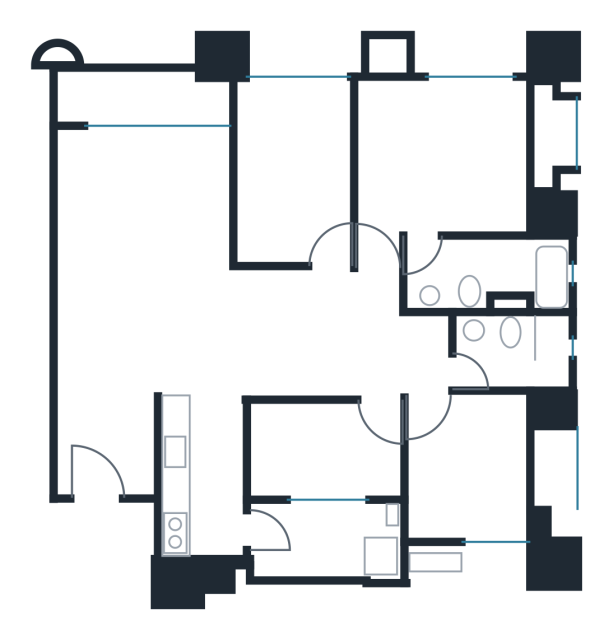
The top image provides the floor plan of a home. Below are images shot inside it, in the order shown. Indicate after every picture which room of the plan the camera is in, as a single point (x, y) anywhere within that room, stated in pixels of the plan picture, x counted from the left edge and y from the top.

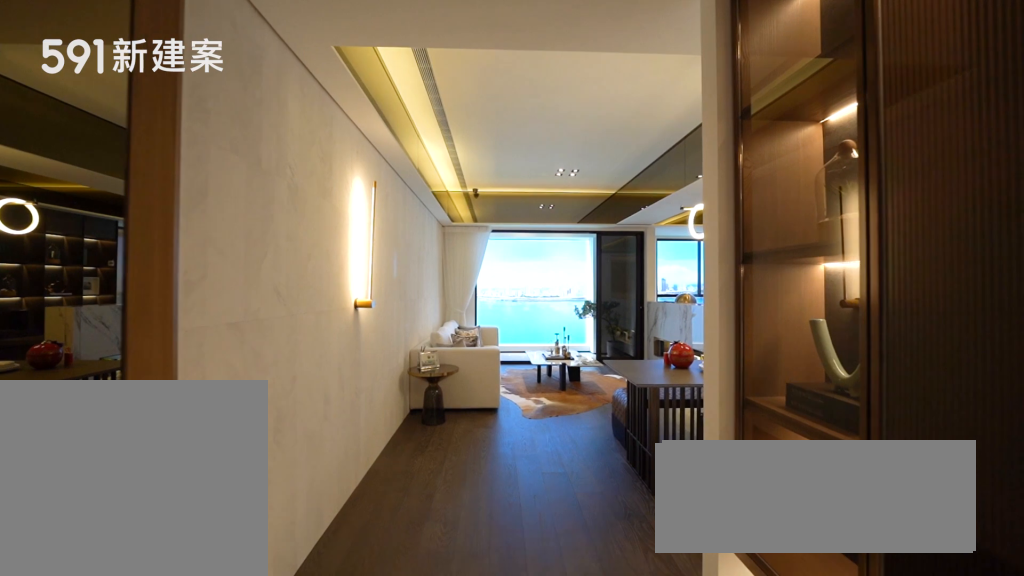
(108, 443)
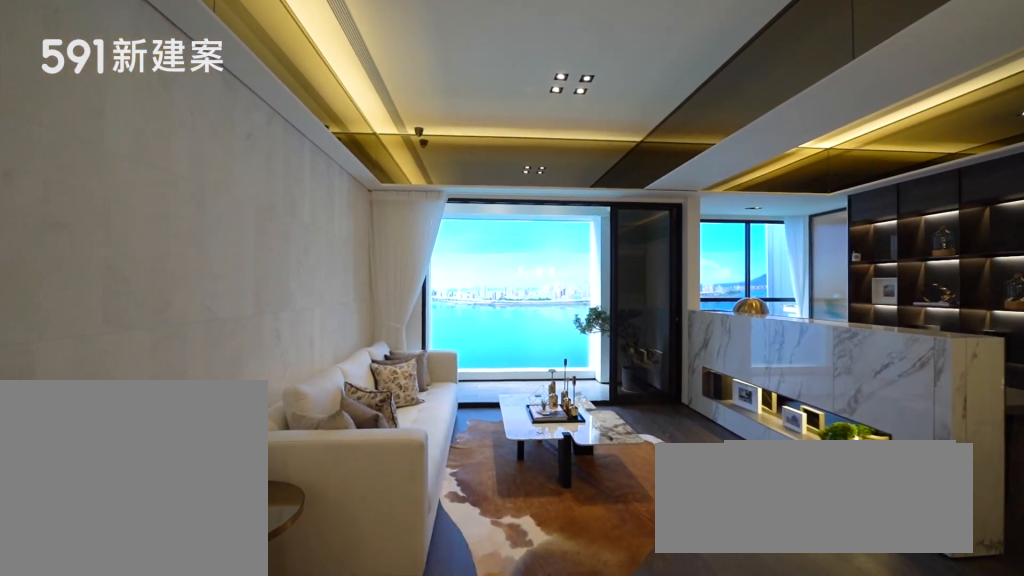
(143, 236)
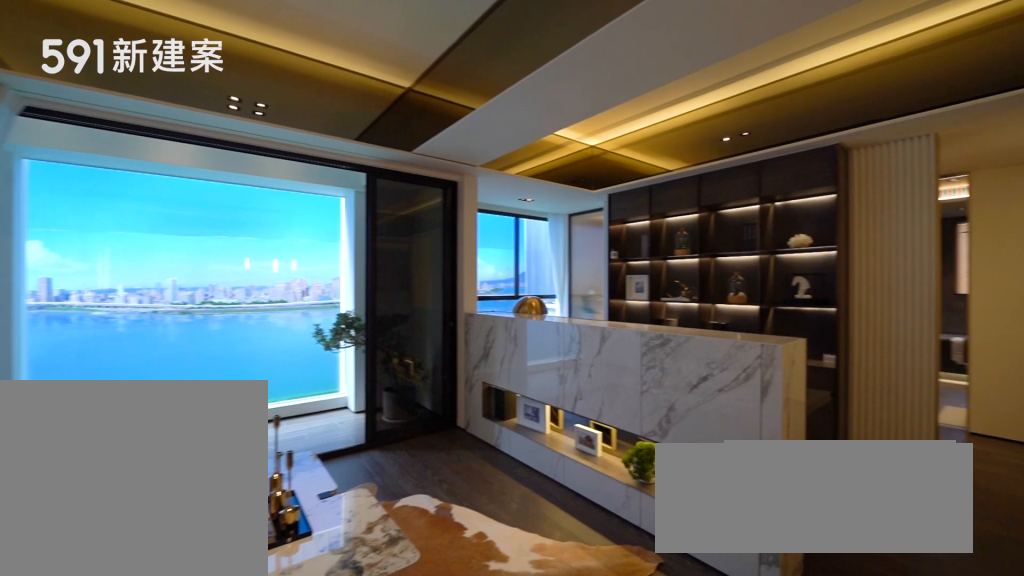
(143, 236)
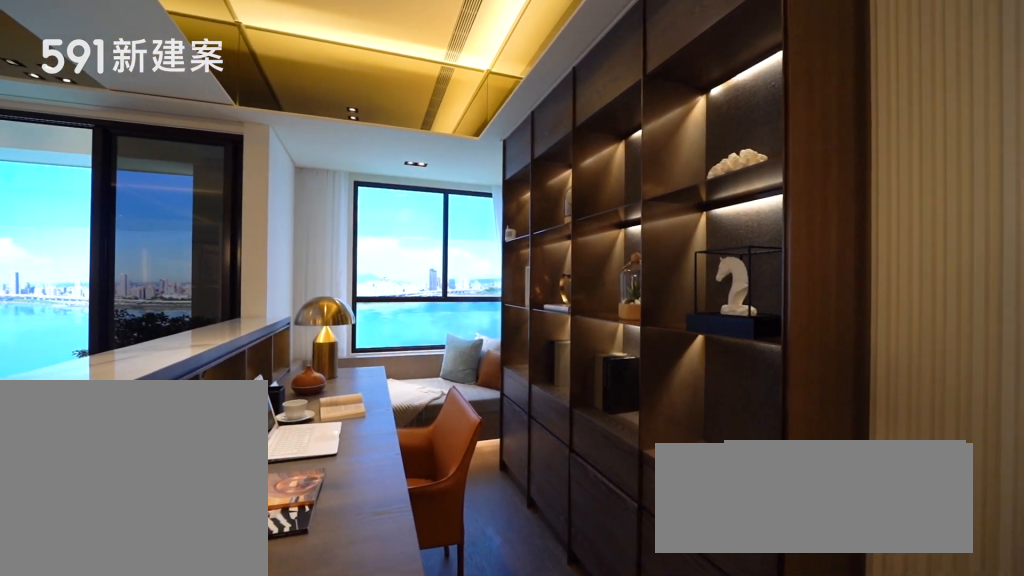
(293, 165)
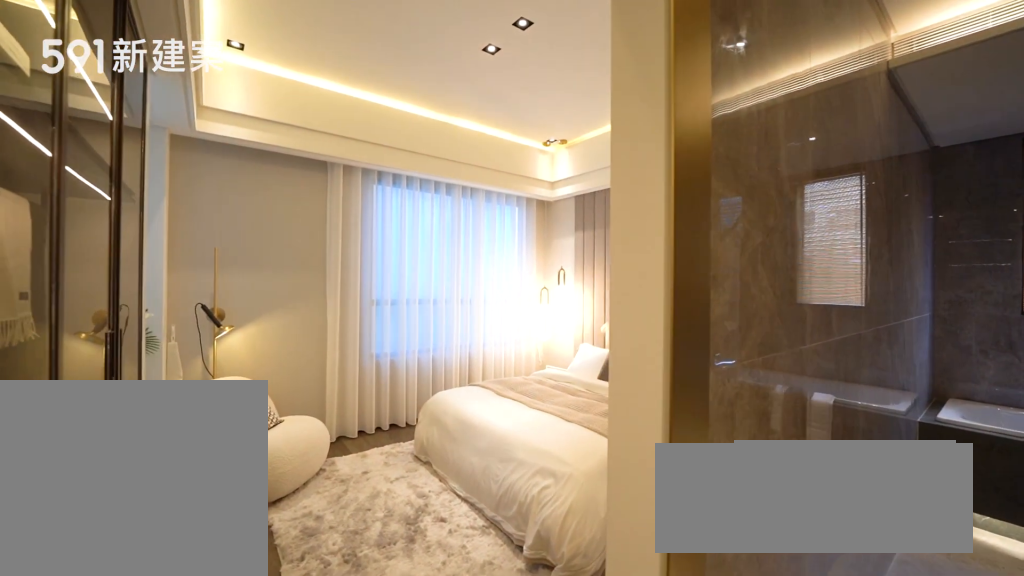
(446, 158)
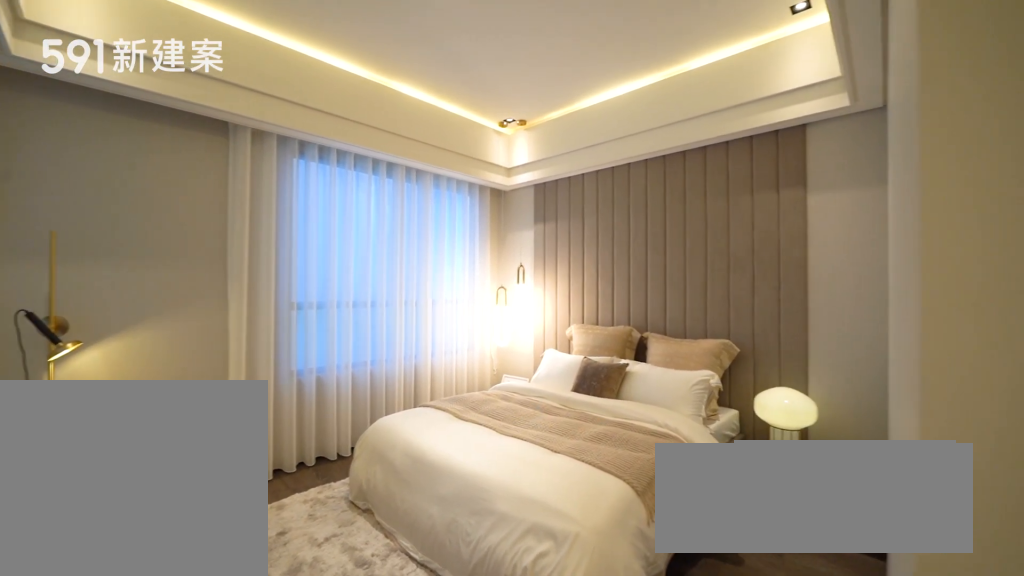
(446, 158)
